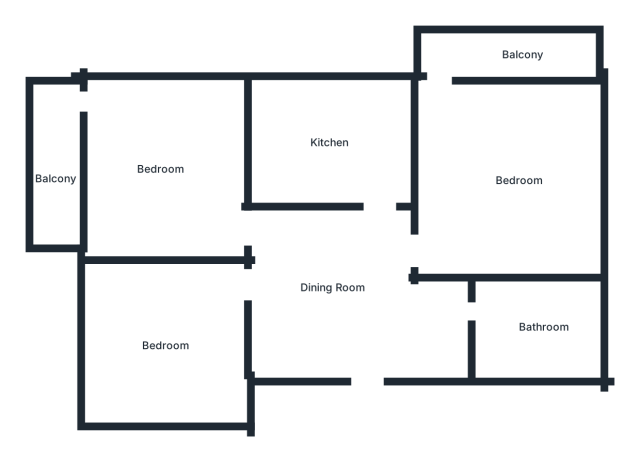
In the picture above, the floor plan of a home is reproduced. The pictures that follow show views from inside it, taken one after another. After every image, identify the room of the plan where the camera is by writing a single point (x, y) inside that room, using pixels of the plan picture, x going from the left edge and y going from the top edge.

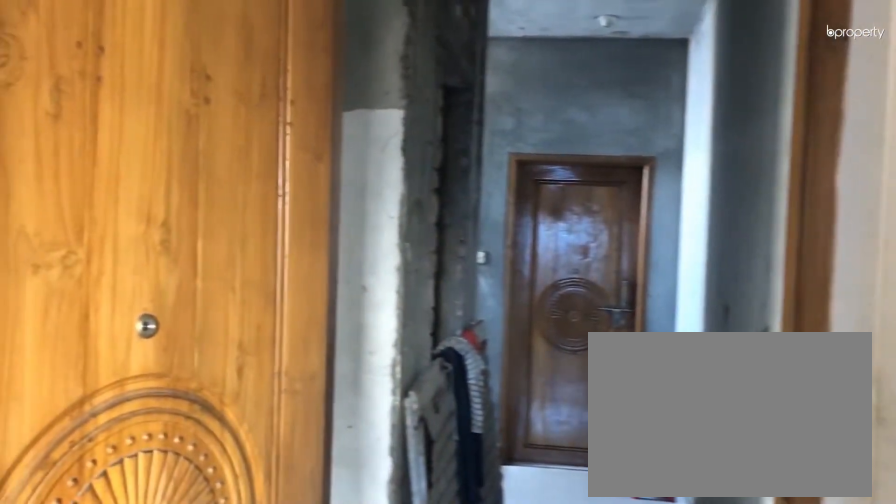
(331, 302)
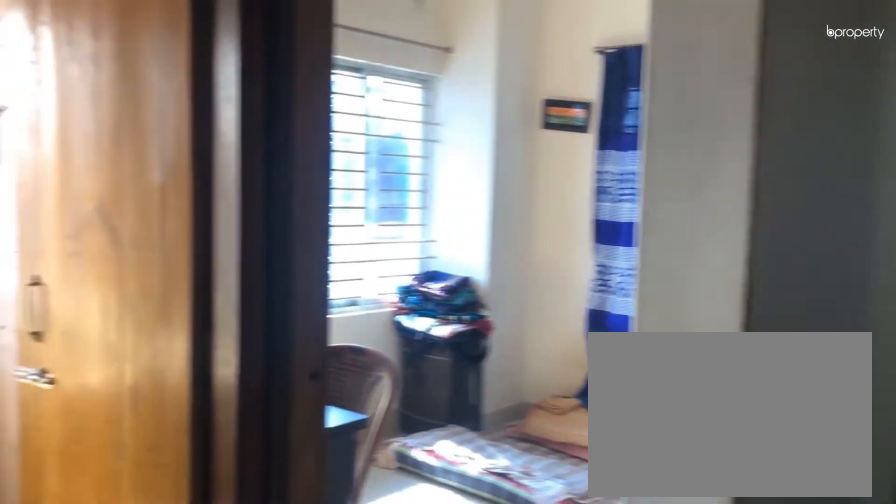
(332, 303)
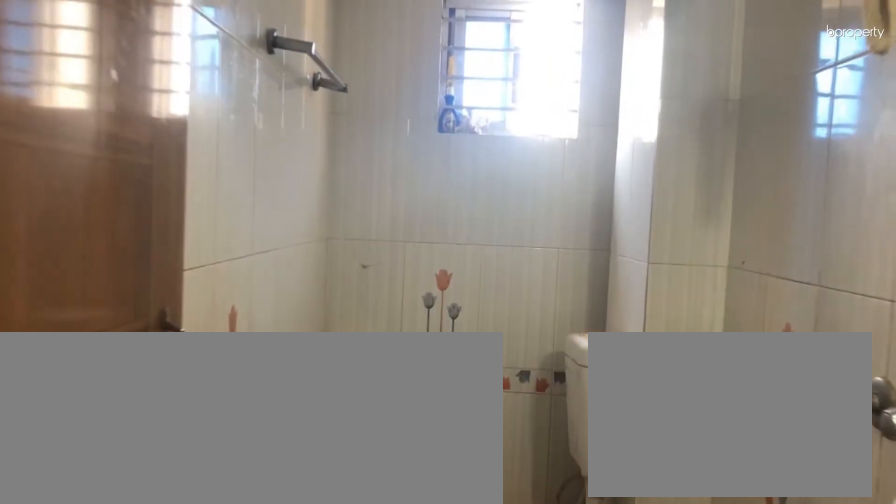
(533, 324)
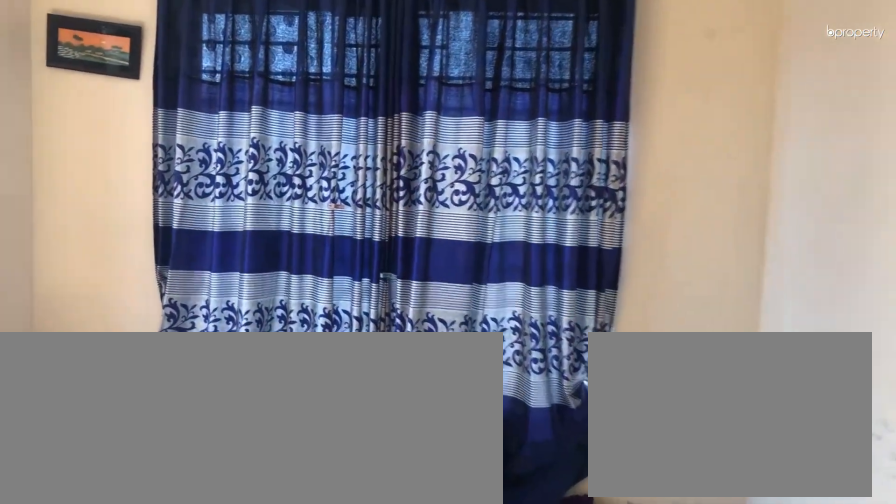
(510, 174)
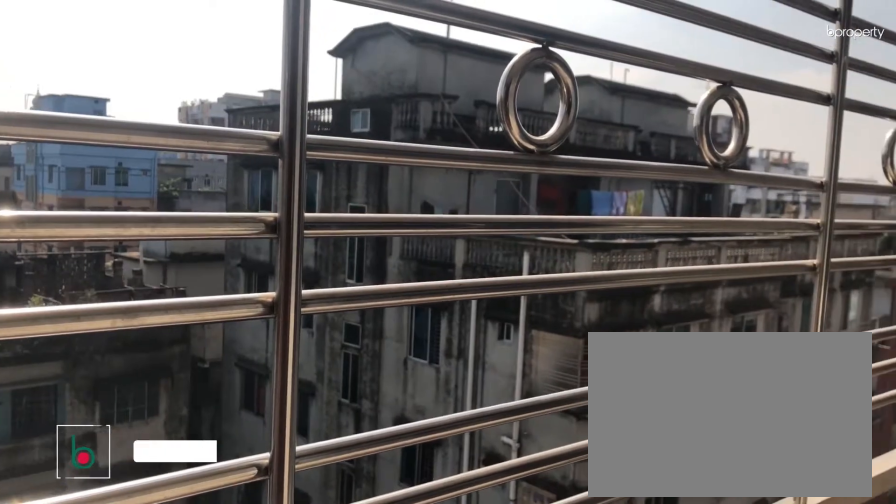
(517, 51)
